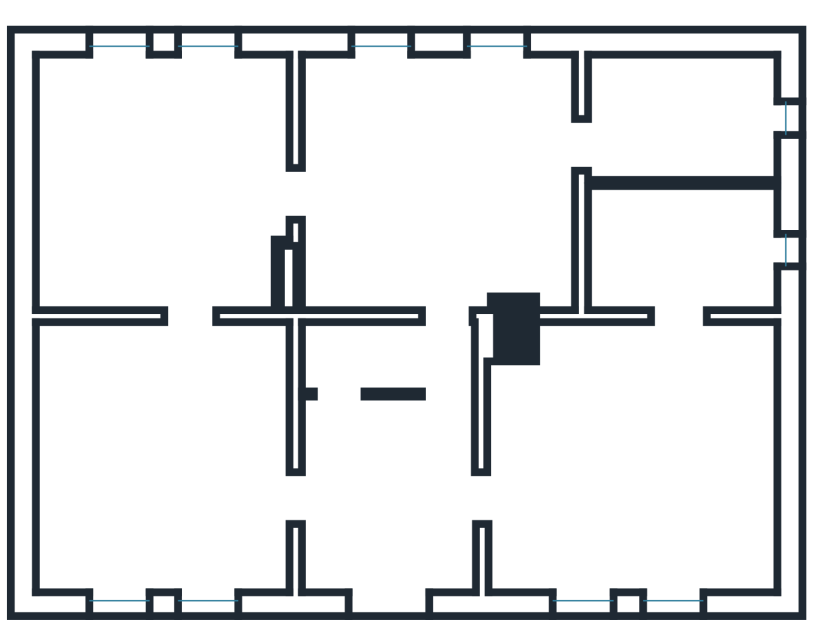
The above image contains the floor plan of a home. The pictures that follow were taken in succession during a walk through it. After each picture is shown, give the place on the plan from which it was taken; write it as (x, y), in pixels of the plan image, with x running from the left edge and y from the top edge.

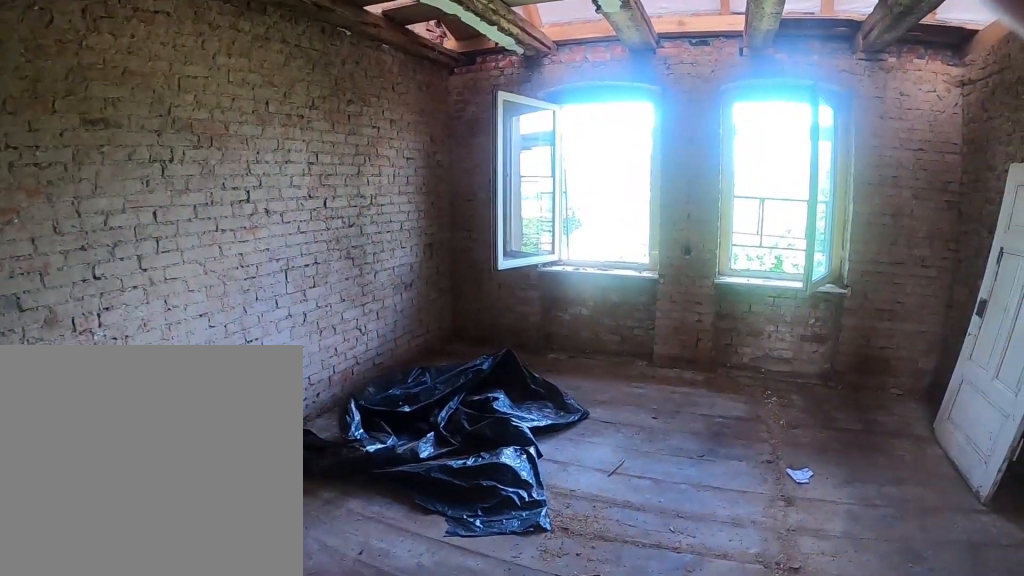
(130, 291)
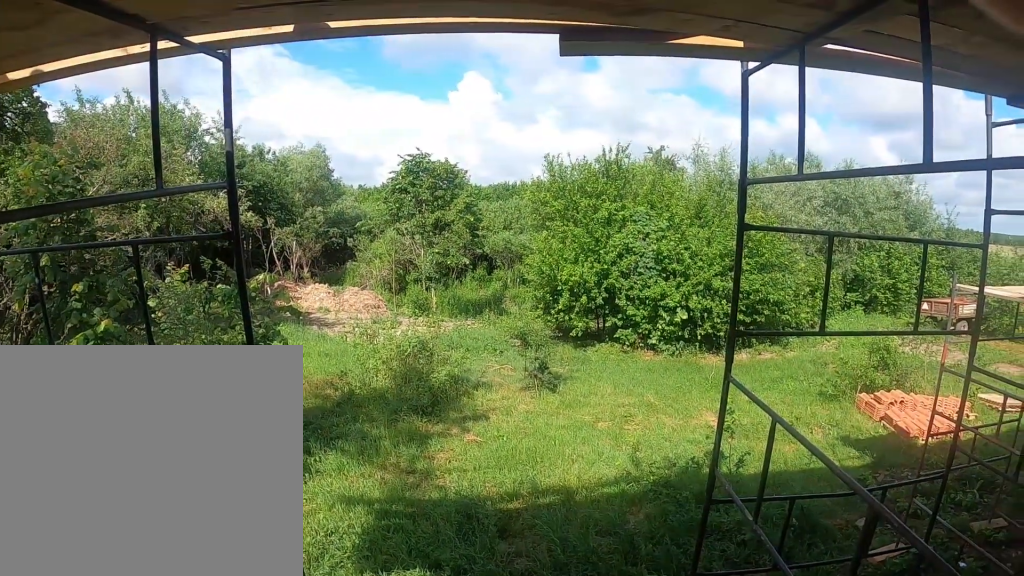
(147, 103)
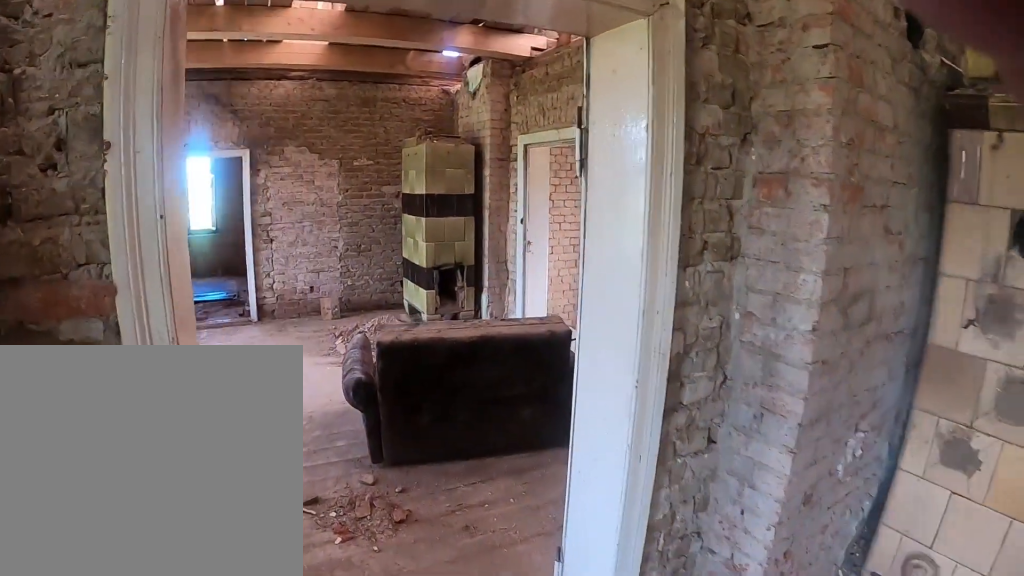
(243, 182)
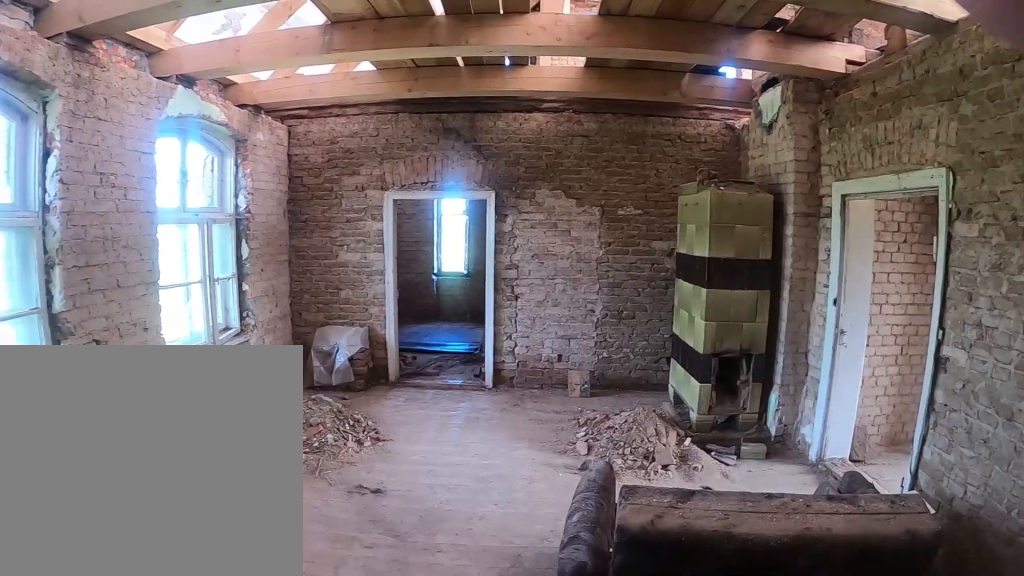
(295, 194)
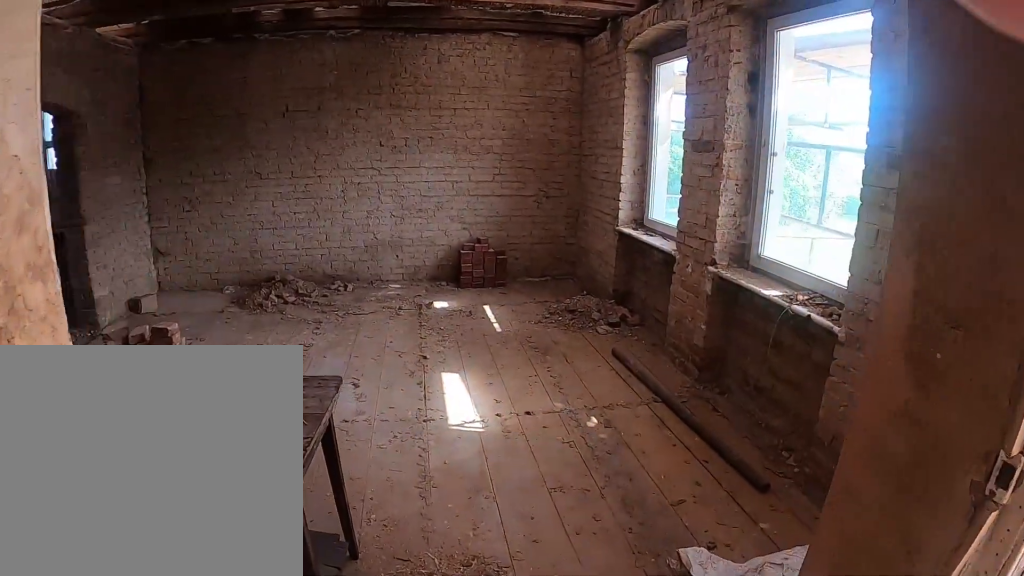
(453, 488)
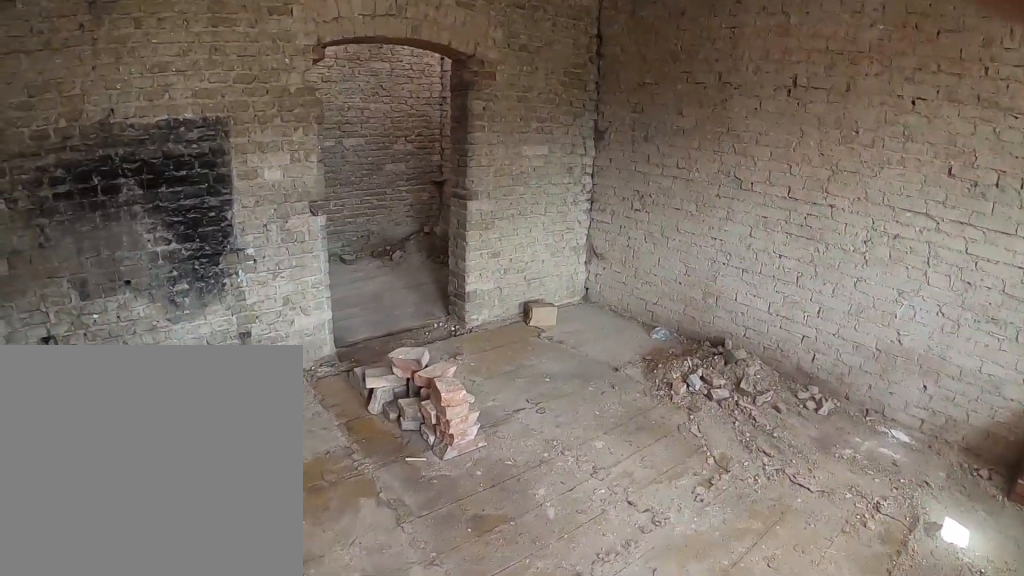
(550, 444)
